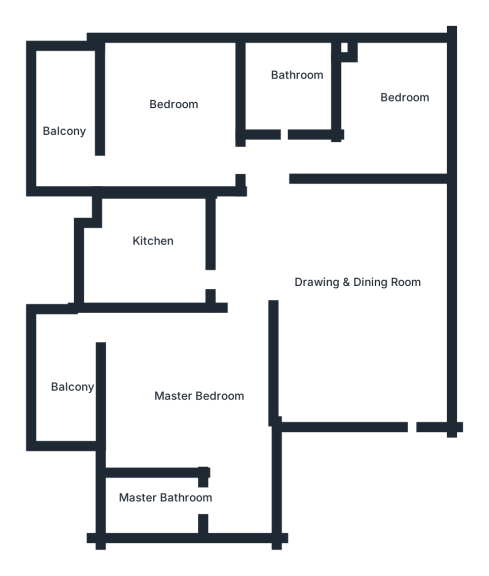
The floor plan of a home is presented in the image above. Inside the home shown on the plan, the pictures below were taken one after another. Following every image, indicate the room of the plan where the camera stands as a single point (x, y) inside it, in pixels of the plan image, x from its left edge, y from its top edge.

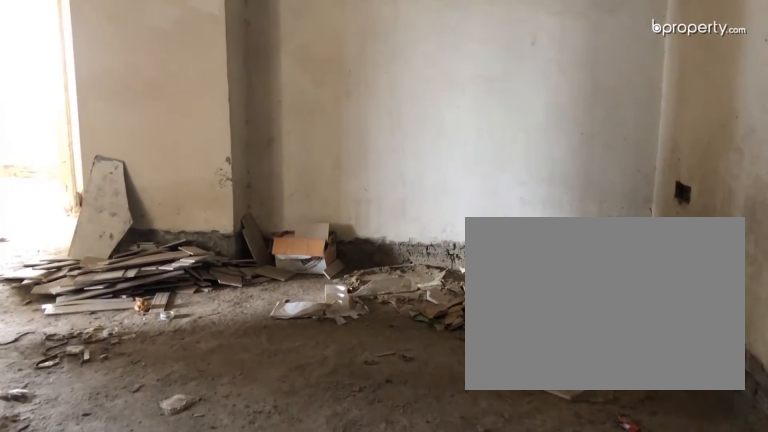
(374, 306)
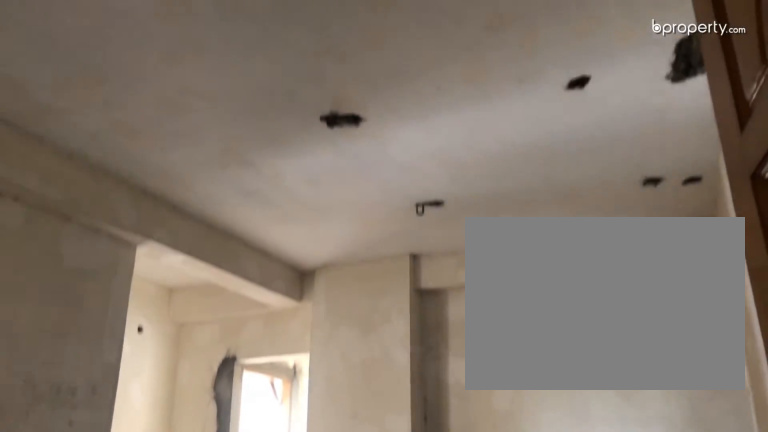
(365, 280)
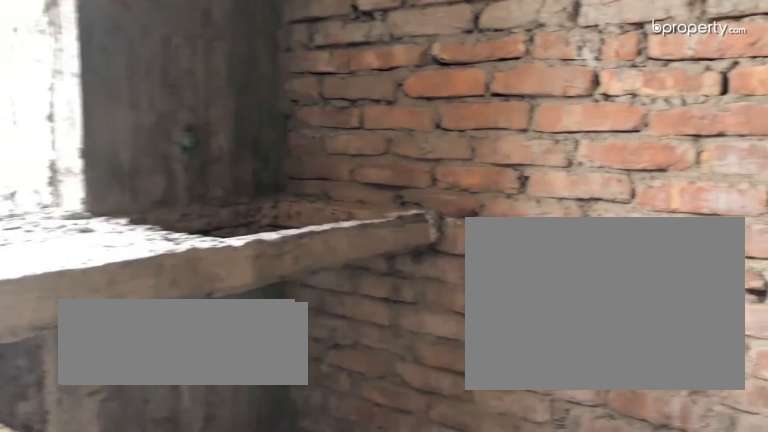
(149, 253)
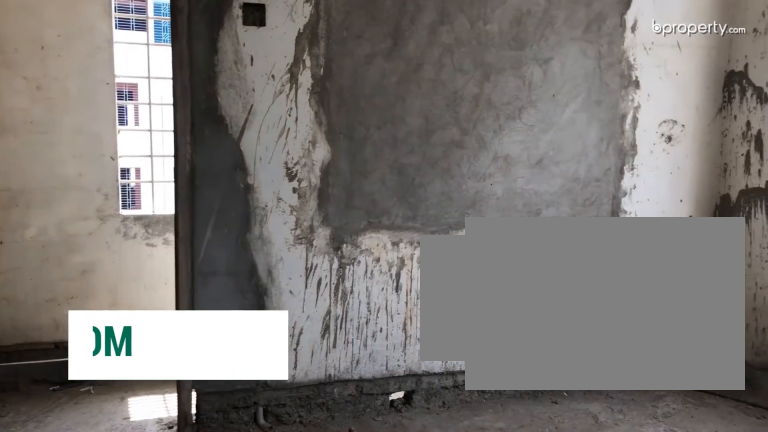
(175, 130)
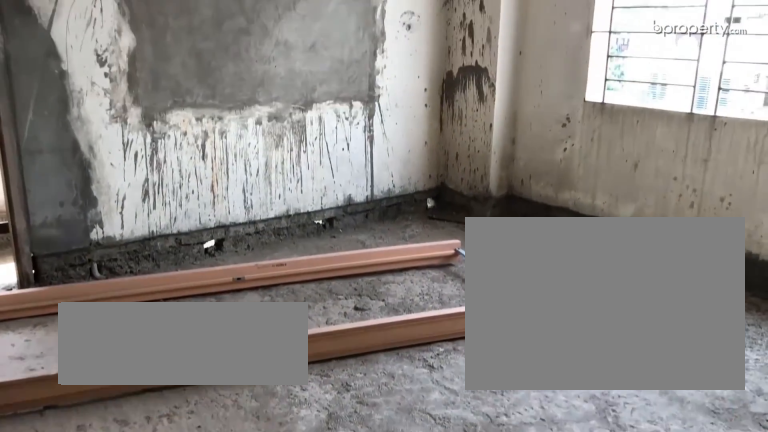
(180, 145)
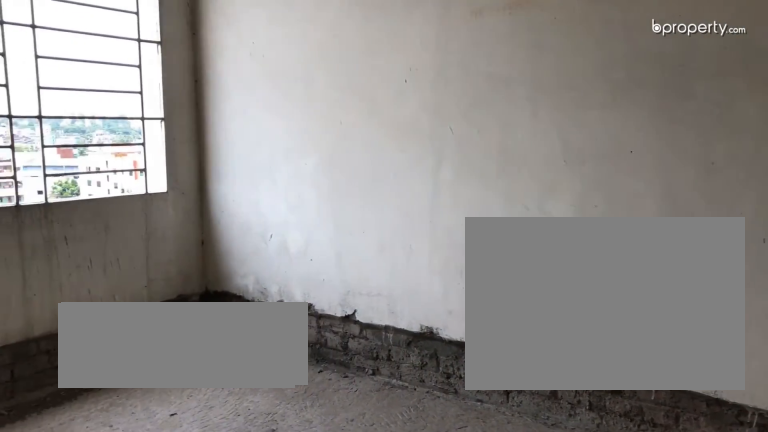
(397, 115)
